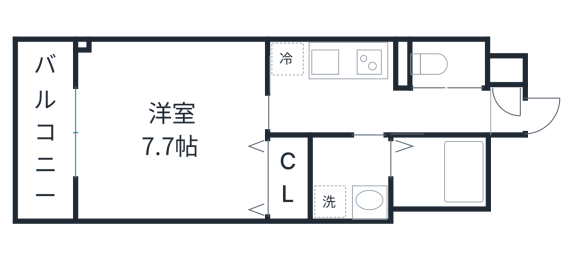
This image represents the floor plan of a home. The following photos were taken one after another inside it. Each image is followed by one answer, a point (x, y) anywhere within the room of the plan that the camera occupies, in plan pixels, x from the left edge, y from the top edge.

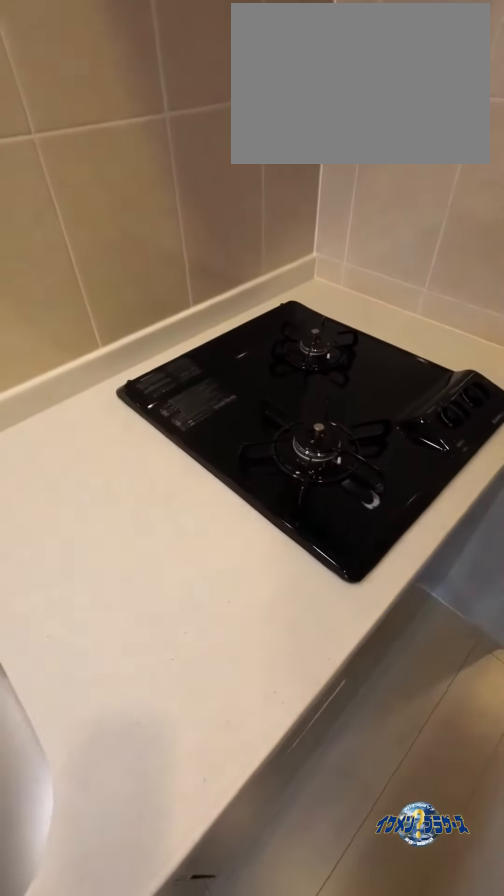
(326, 65)
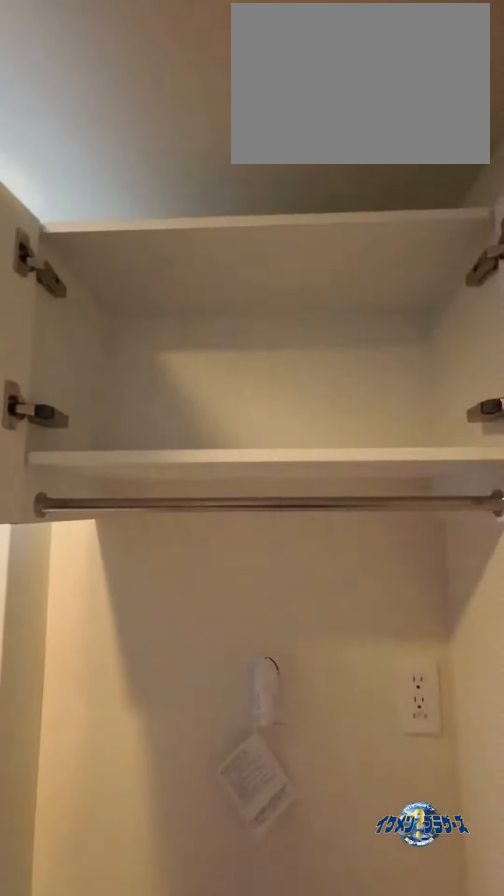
(354, 191)
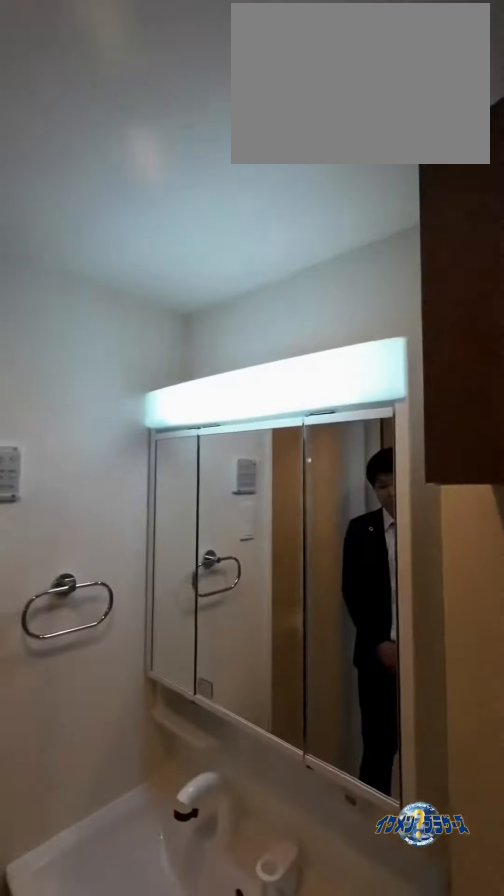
(354, 191)
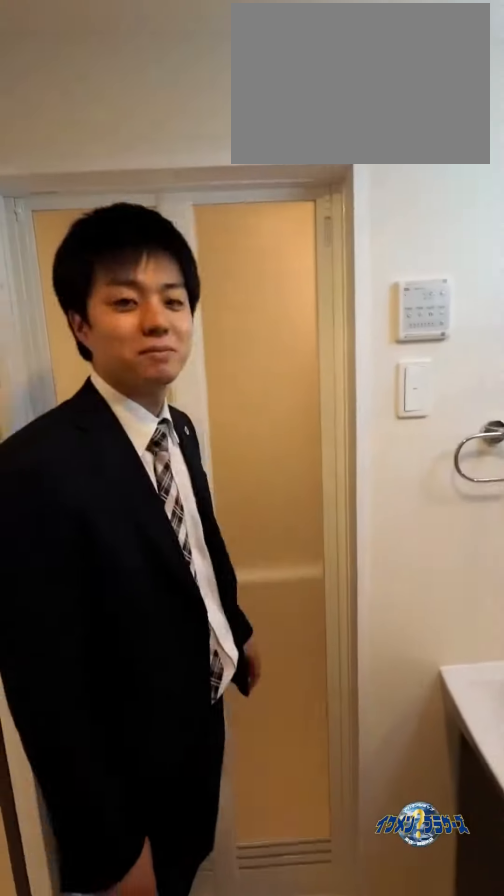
(354, 191)
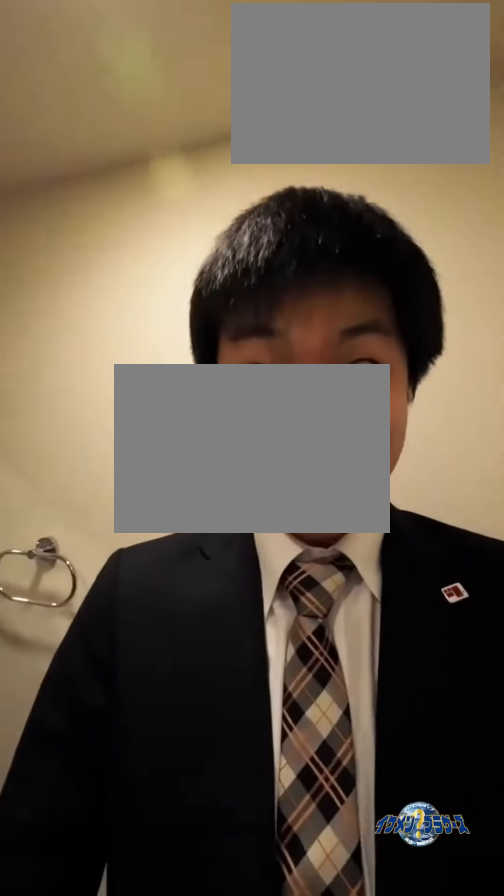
(450, 64)
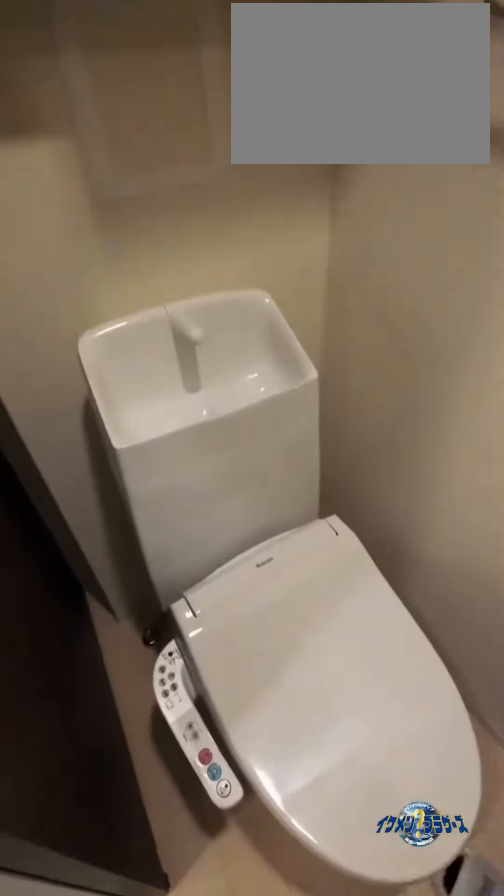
(450, 64)
